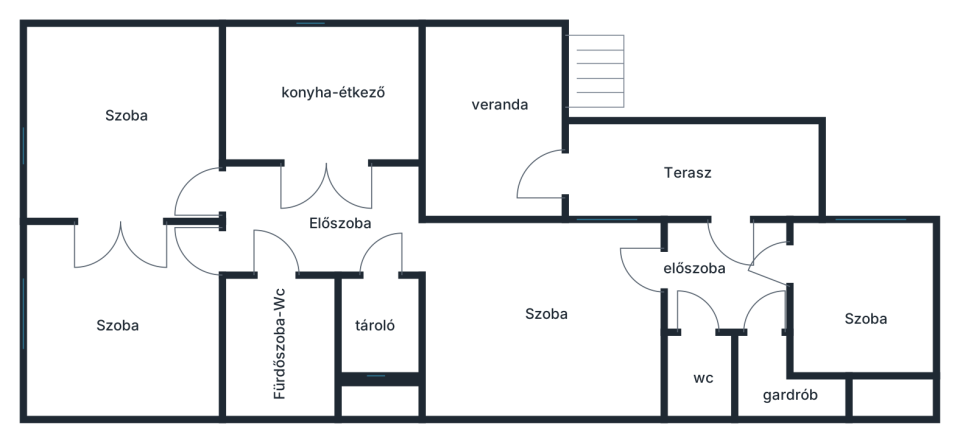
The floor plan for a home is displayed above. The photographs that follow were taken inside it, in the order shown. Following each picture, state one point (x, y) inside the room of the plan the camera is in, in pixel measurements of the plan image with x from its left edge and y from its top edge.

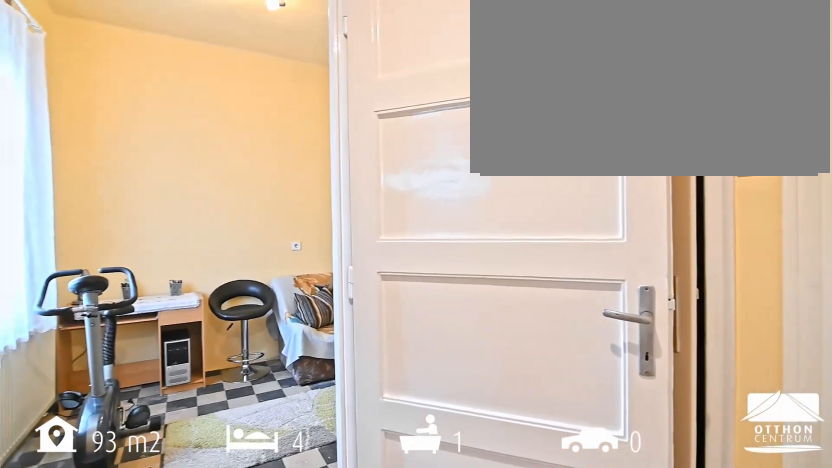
(707, 267)
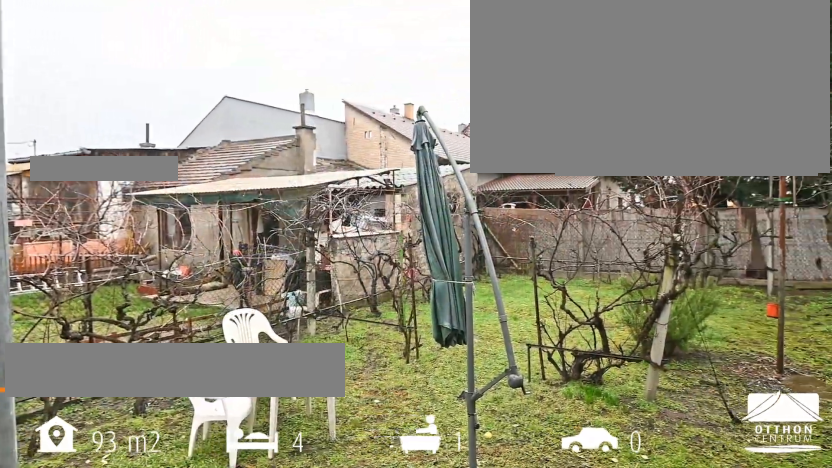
(686, 173)
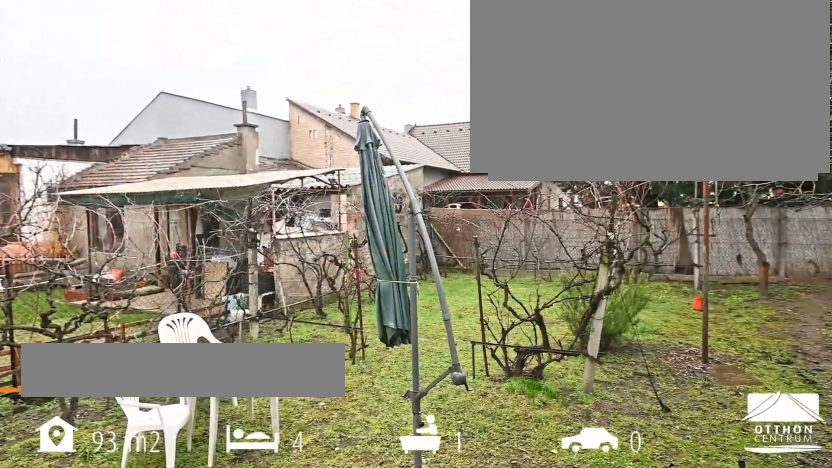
(686, 173)
